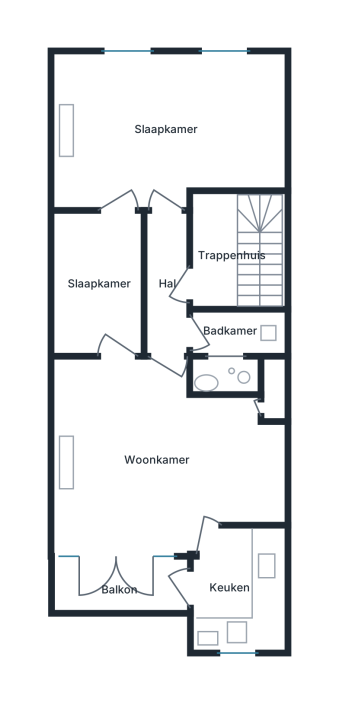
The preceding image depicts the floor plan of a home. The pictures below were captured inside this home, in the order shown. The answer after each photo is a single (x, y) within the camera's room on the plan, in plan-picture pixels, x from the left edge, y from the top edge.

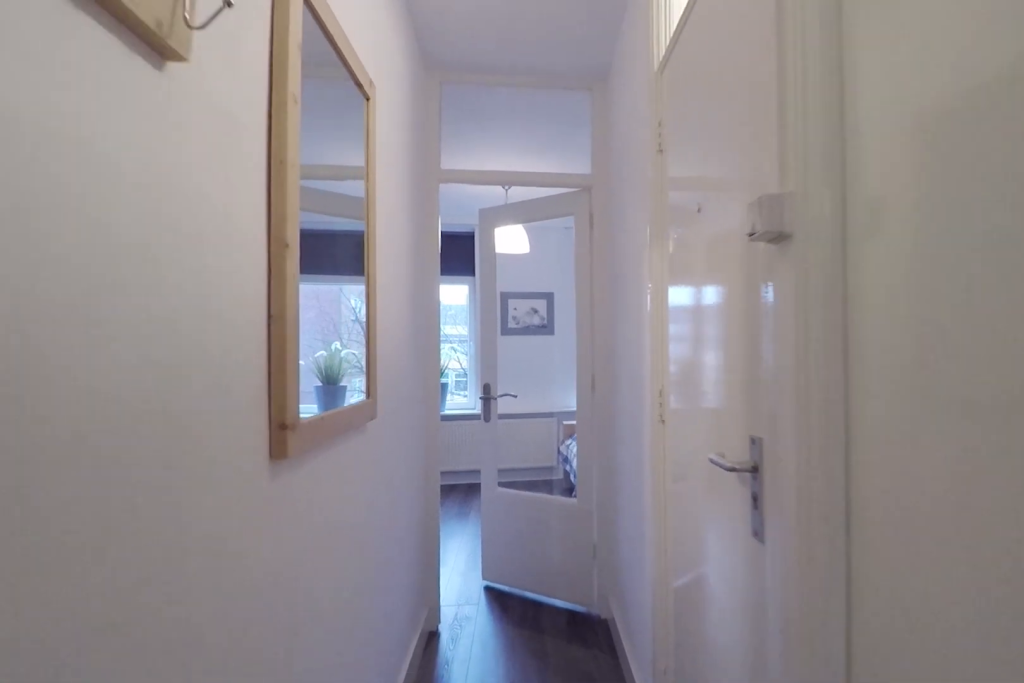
(167, 284)
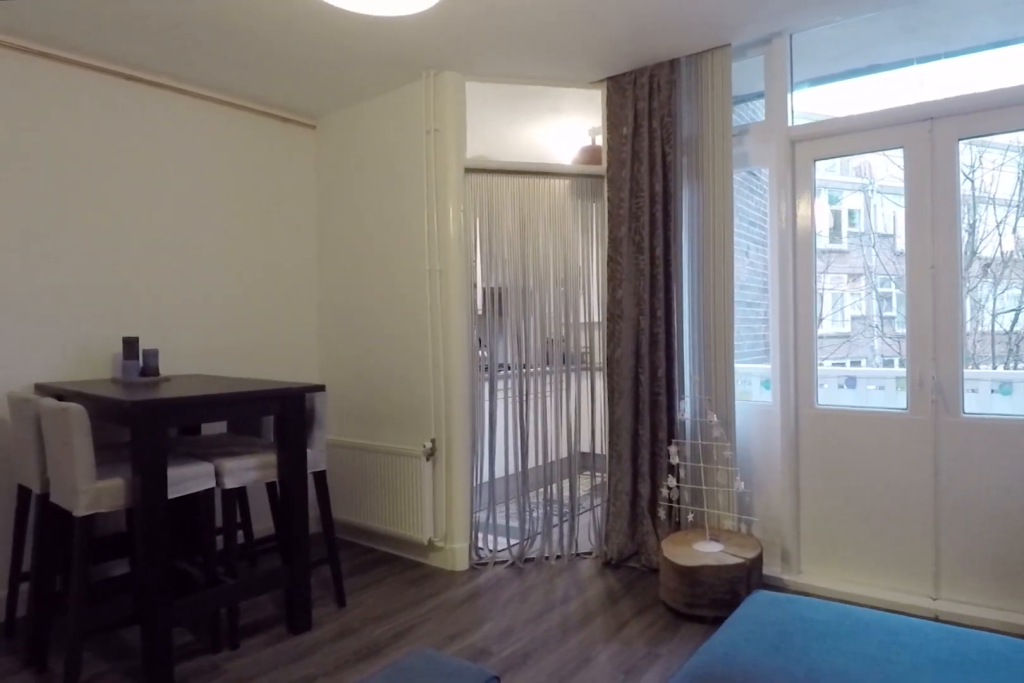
(159, 458)
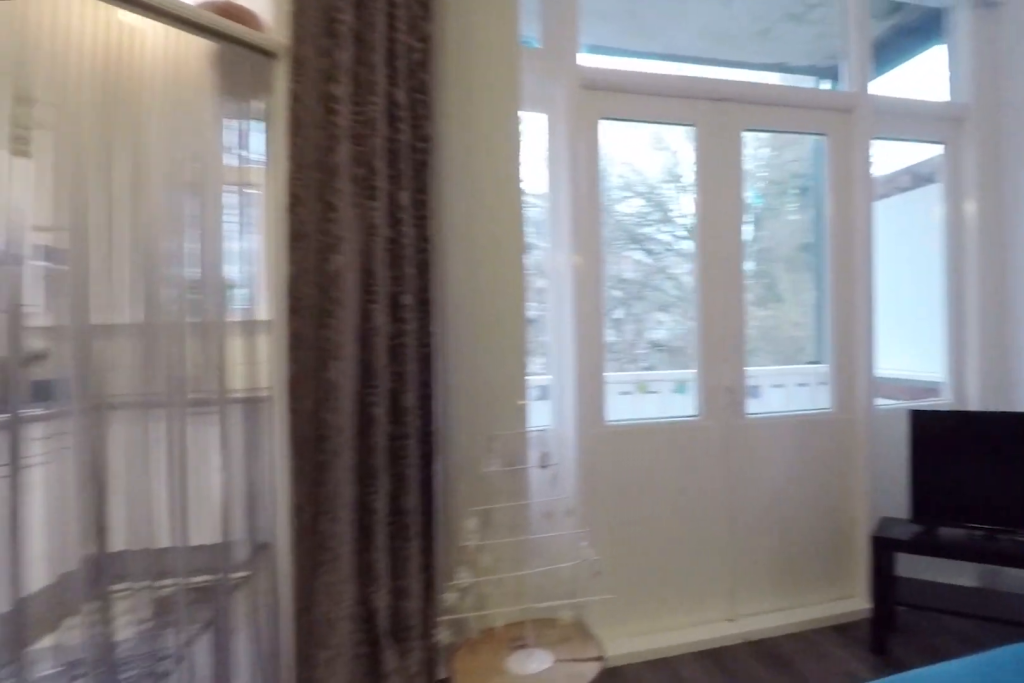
(159, 458)
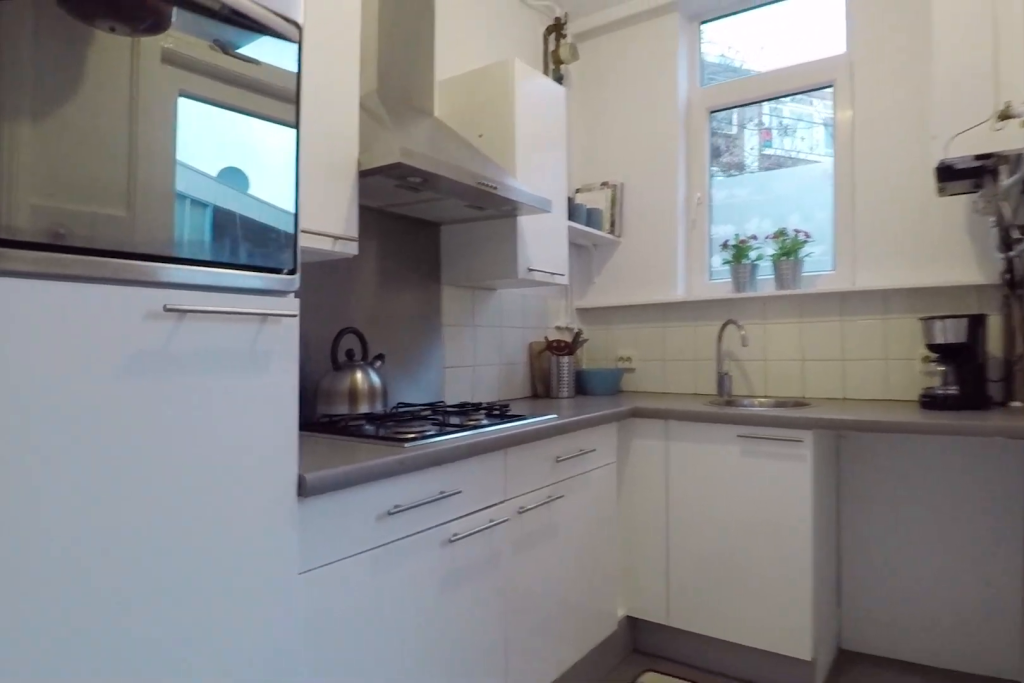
(239, 589)
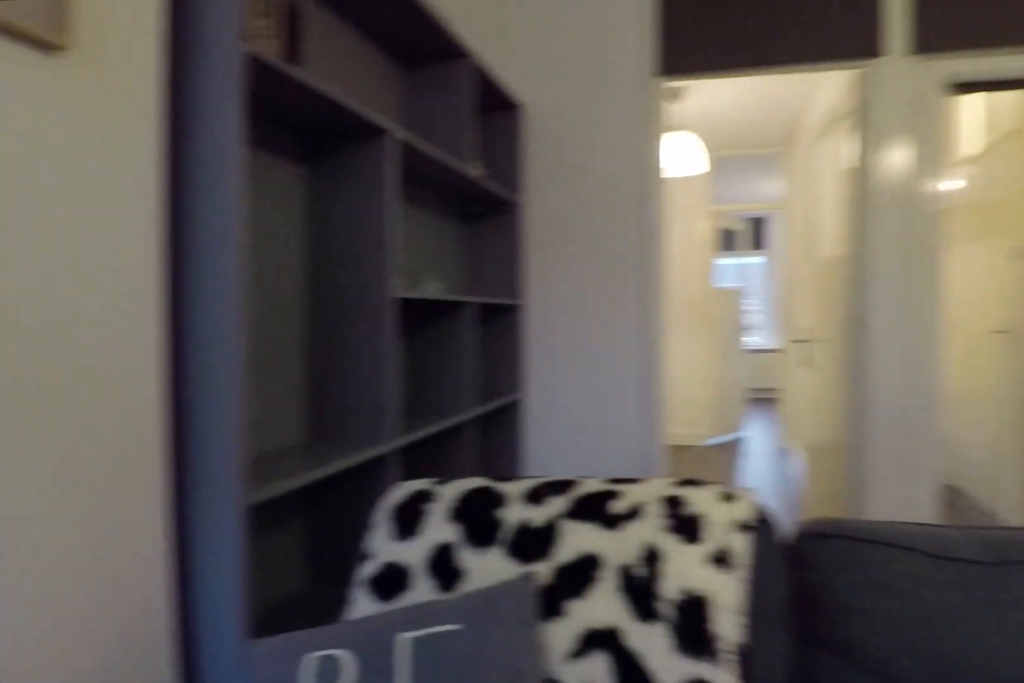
(159, 458)
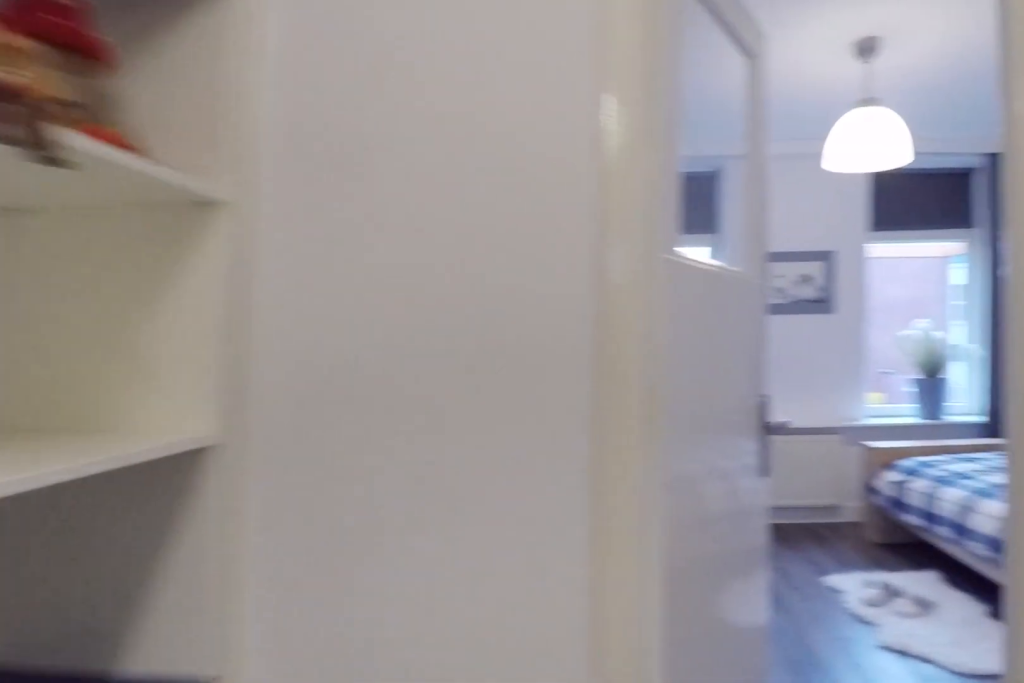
(99, 283)
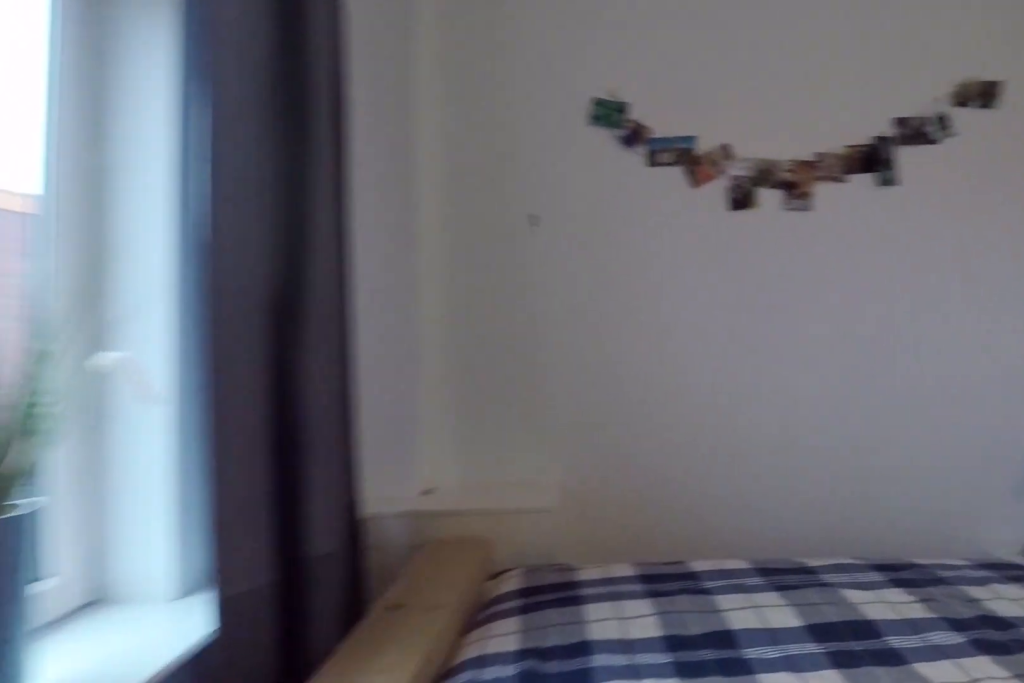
(168, 128)
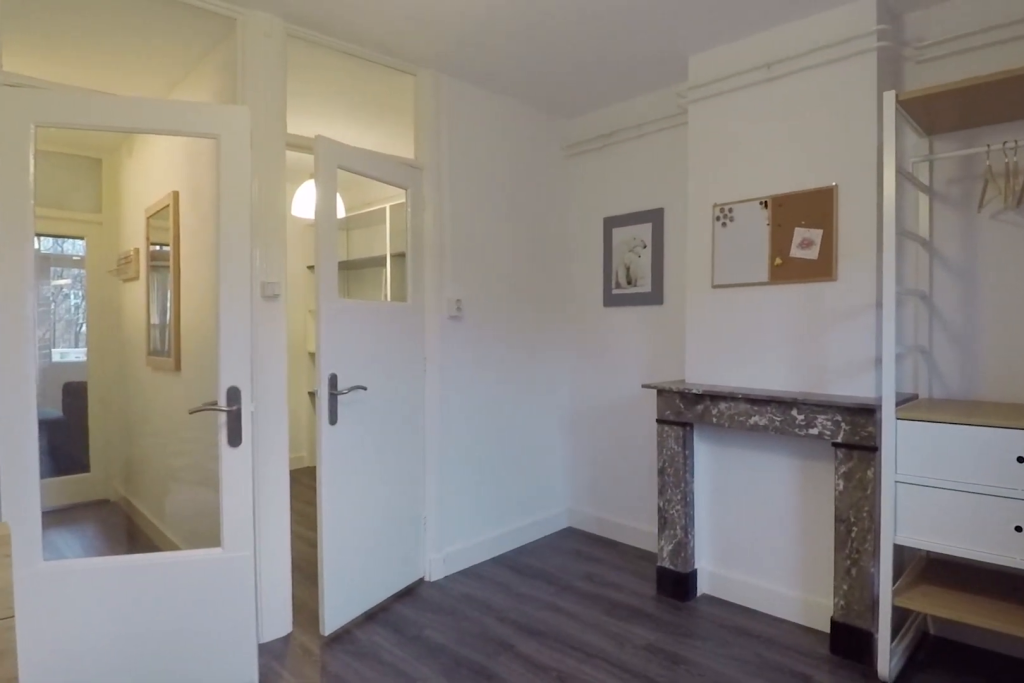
(168, 128)
